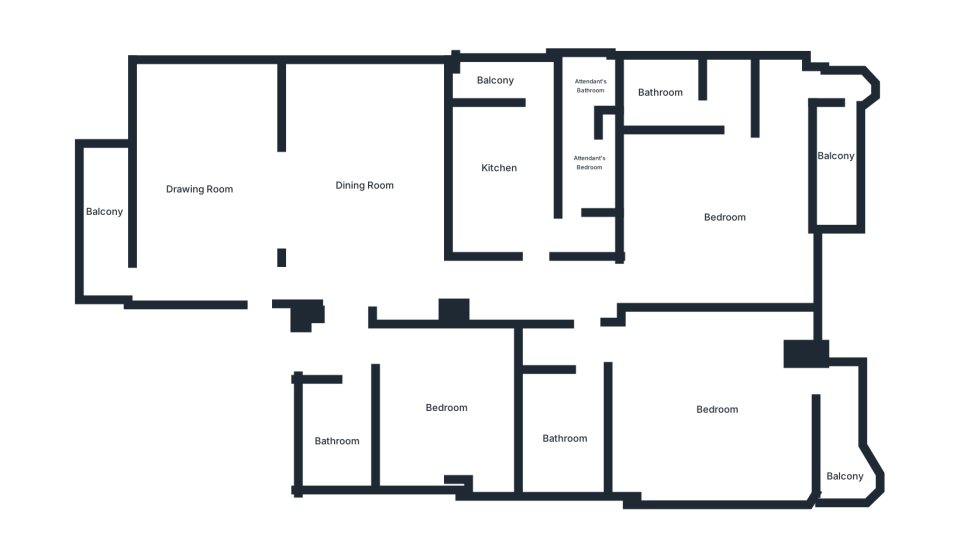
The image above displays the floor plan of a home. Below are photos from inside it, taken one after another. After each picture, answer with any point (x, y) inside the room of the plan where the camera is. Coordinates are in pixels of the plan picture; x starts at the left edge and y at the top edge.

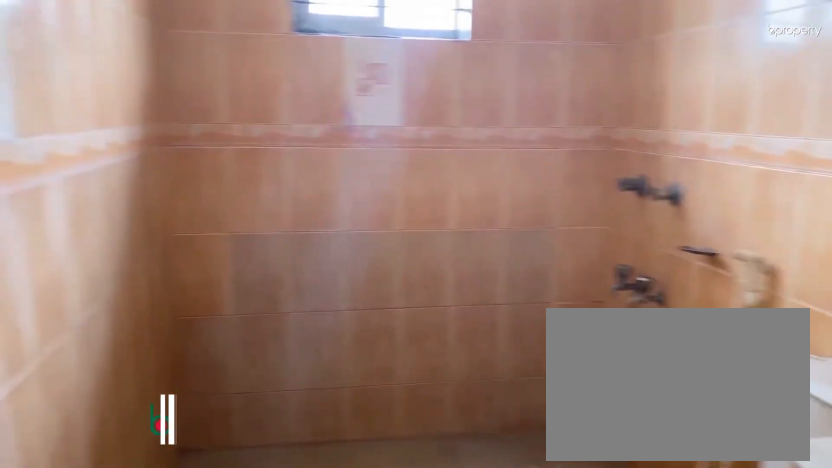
(584, 378)
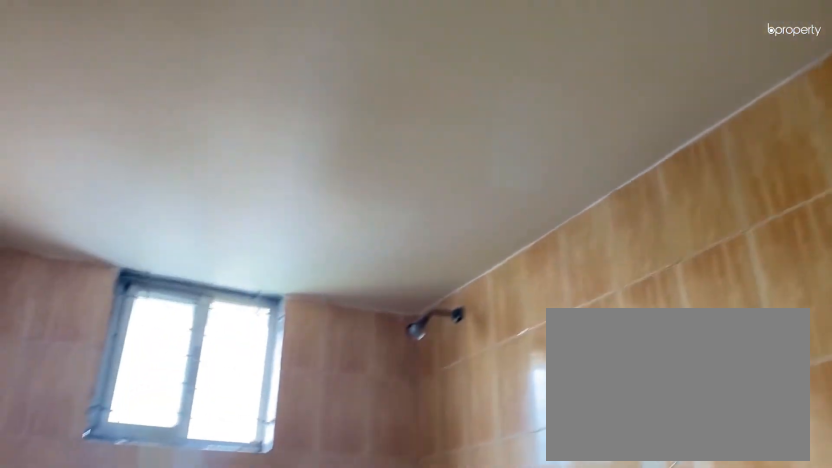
(564, 432)
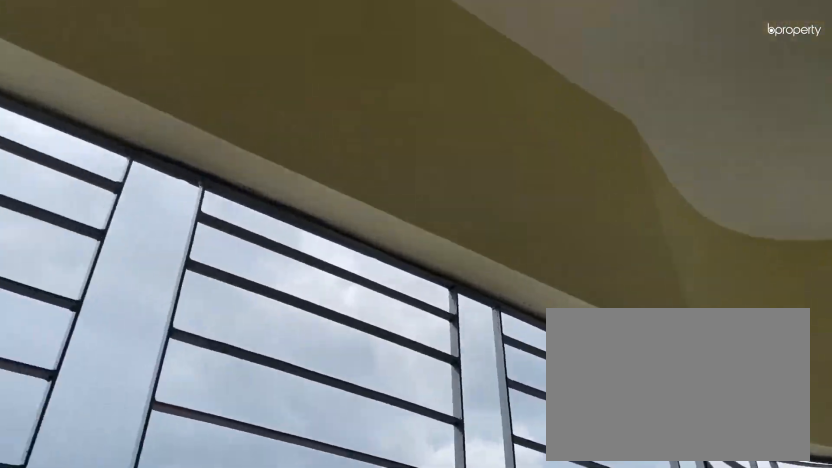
(836, 442)
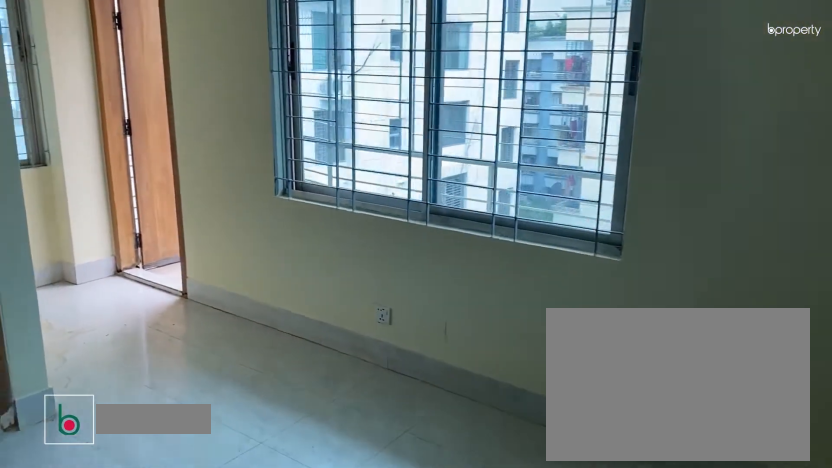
(717, 217)
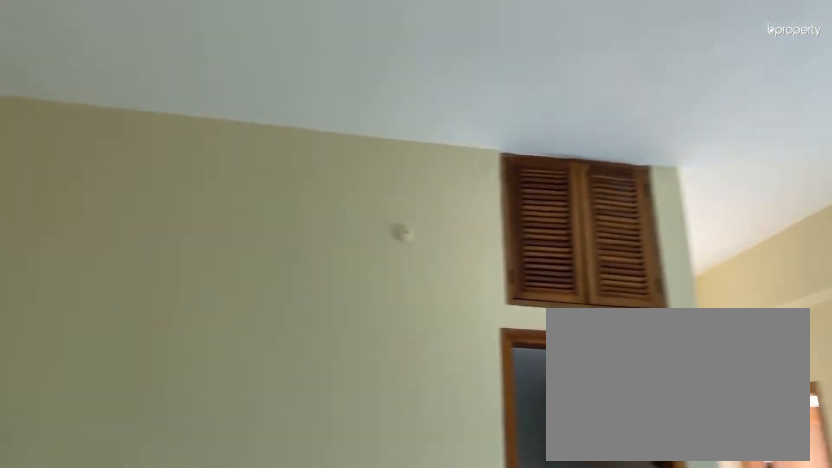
(717, 217)
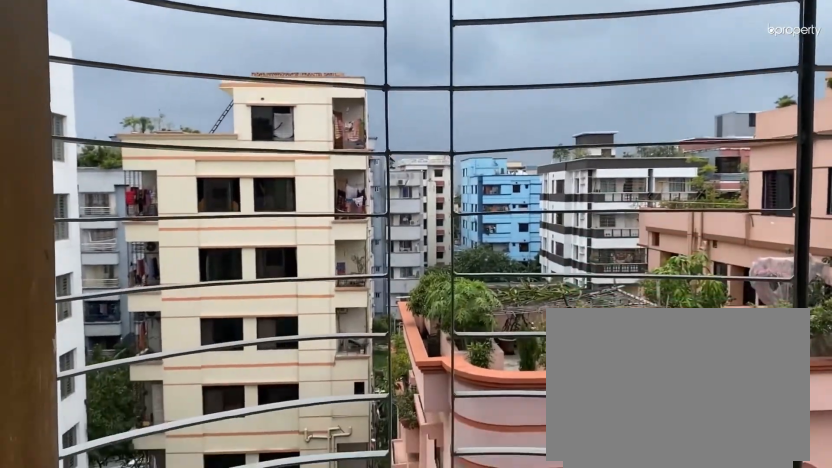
(835, 168)
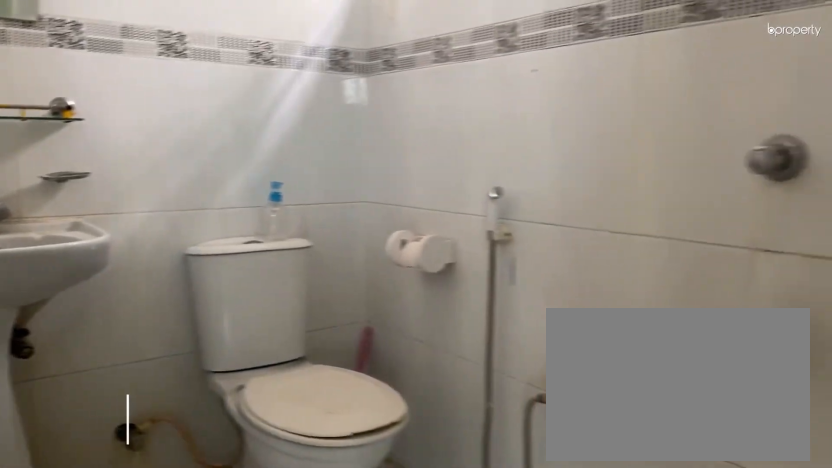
(661, 95)
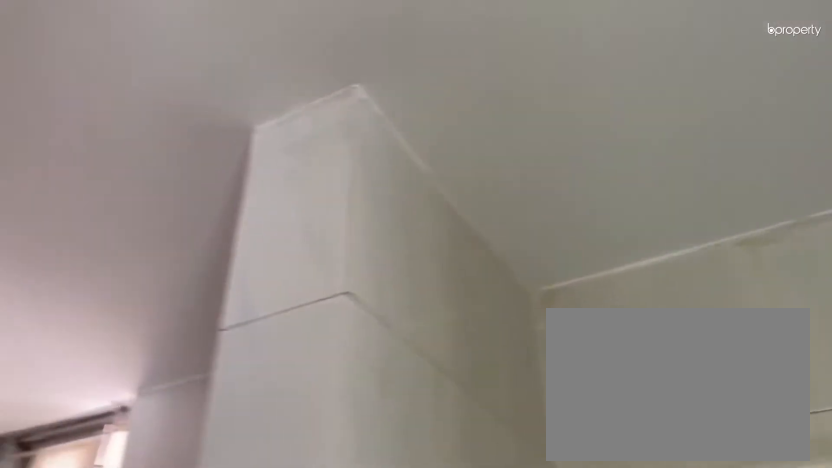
(661, 95)
